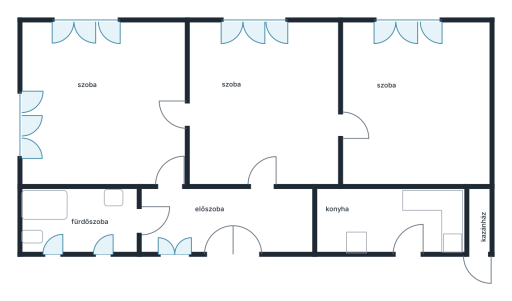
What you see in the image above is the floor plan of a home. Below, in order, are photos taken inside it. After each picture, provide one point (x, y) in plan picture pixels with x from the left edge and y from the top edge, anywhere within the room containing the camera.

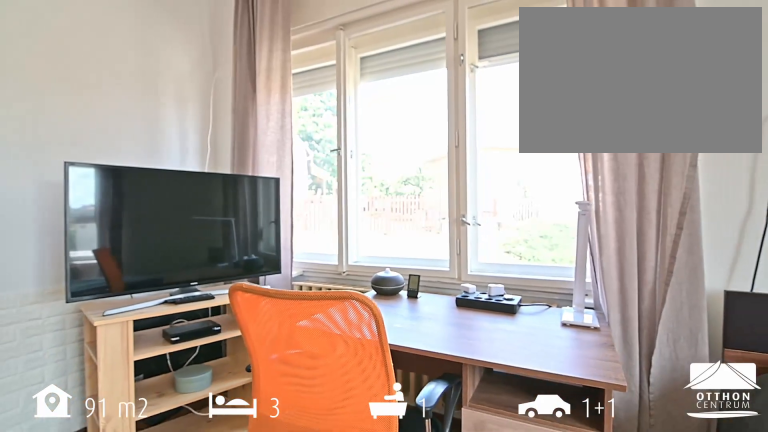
(104, 108)
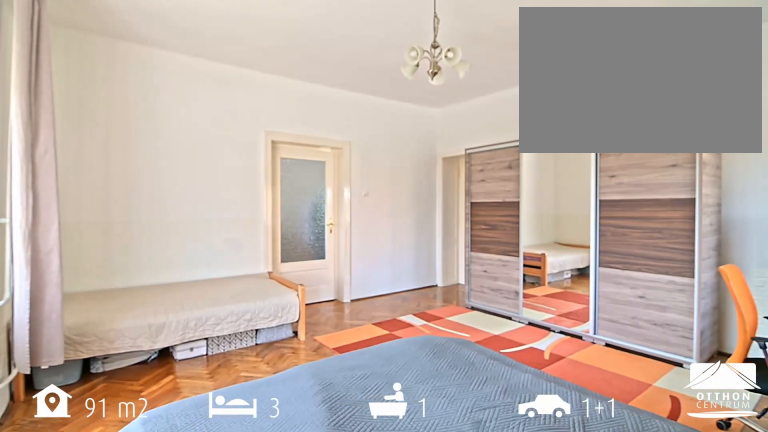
(104, 108)
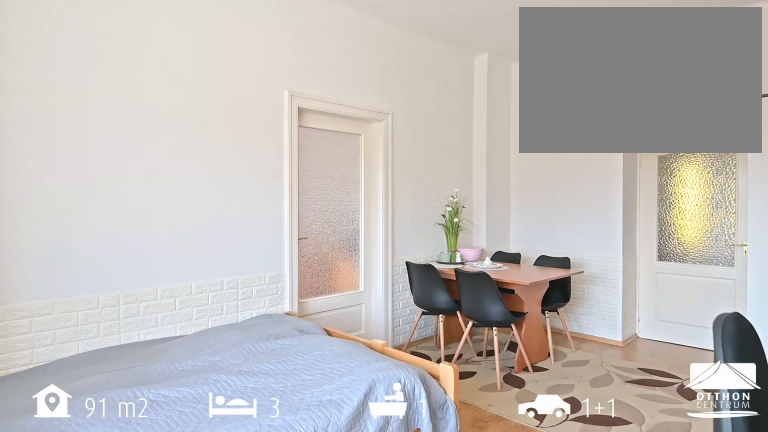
(260, 110)
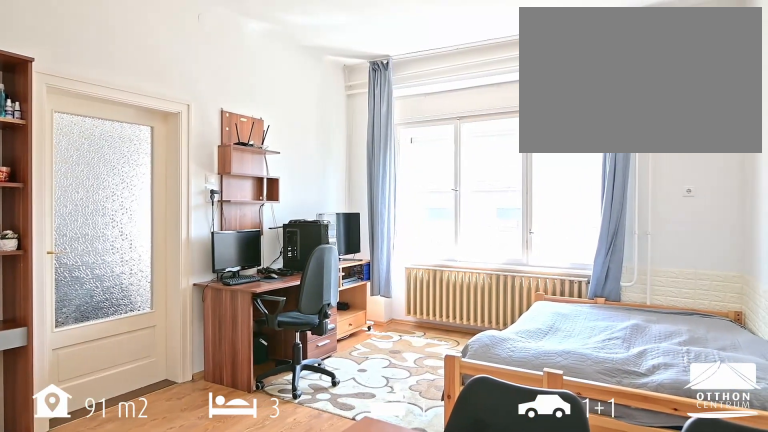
(259, 110)
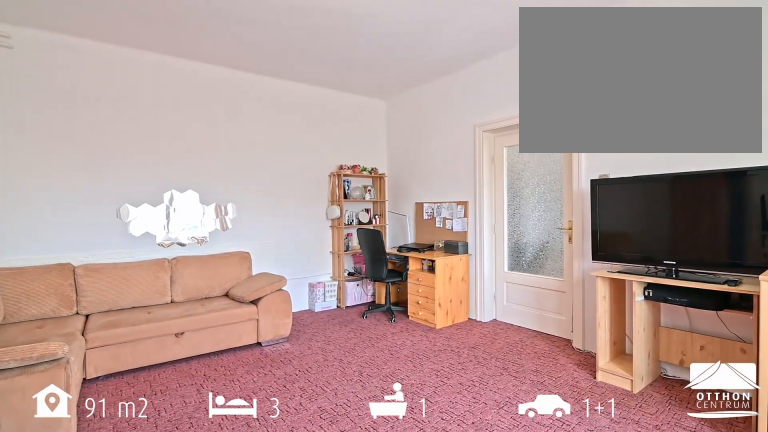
(418, 105)
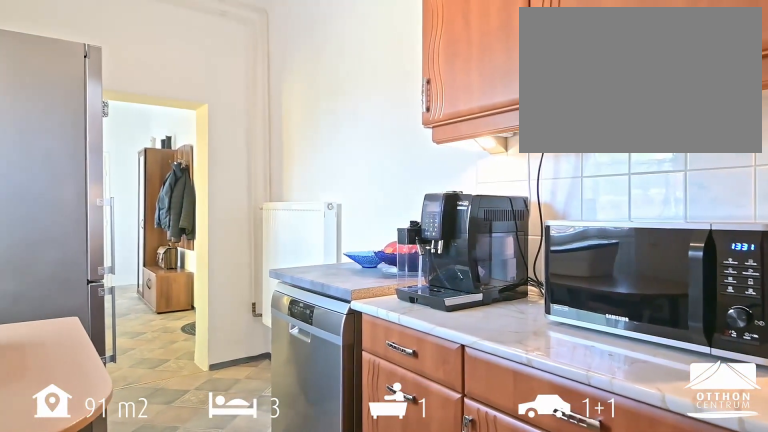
(386, 223)
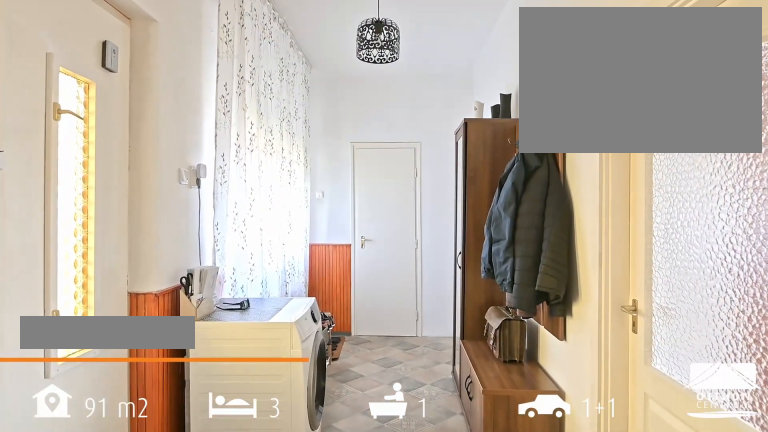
(222, 218)
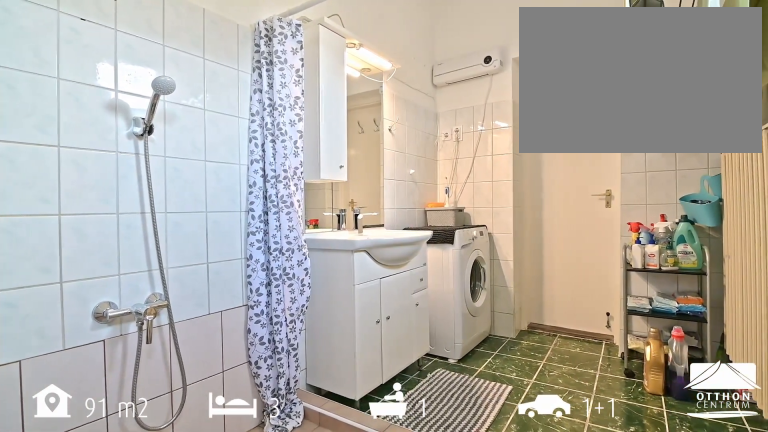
(93, 223)
